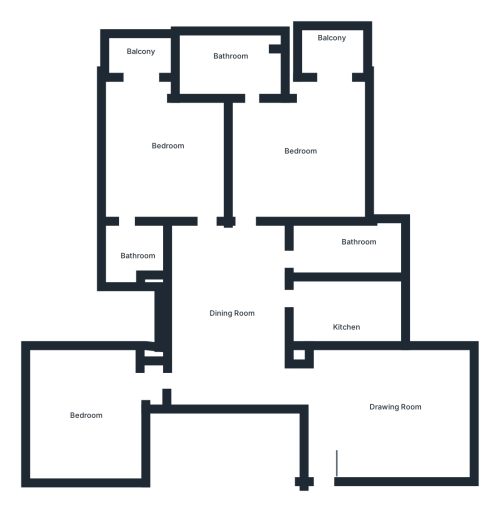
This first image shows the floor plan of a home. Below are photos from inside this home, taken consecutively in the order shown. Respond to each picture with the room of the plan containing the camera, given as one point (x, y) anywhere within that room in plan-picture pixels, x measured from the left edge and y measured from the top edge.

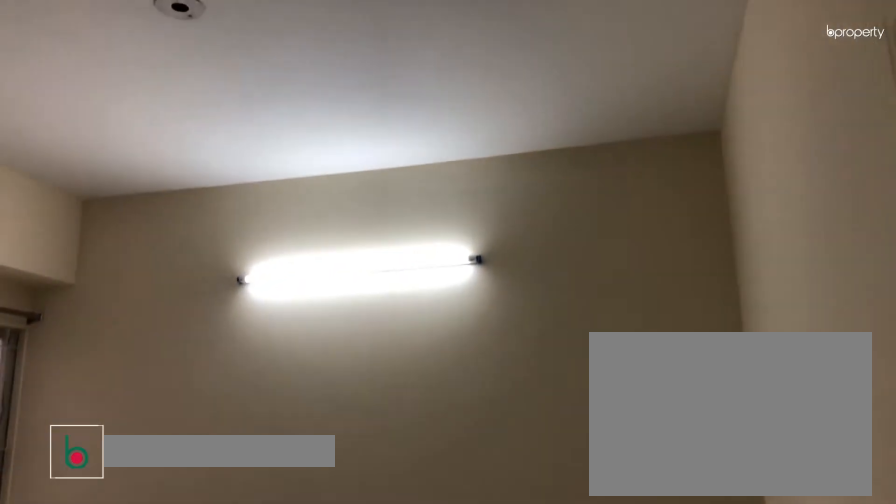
(393, 407)
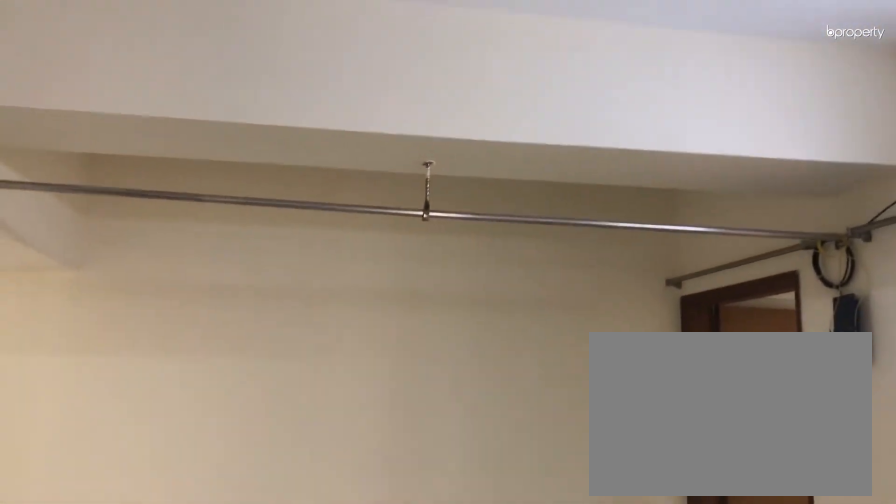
(229, 295)
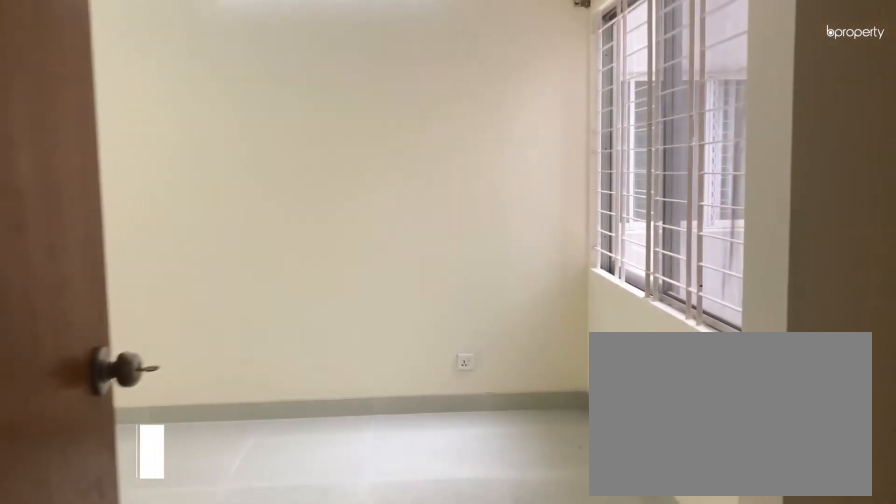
(85, 417)
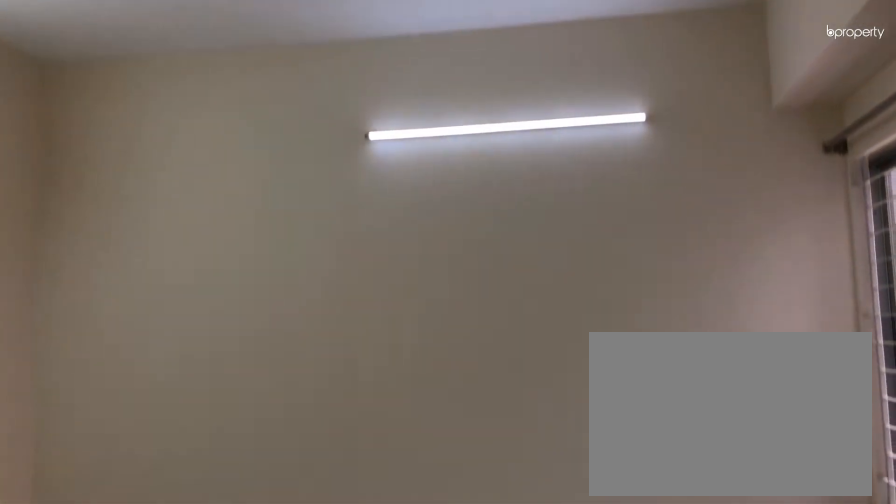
(85, 417)
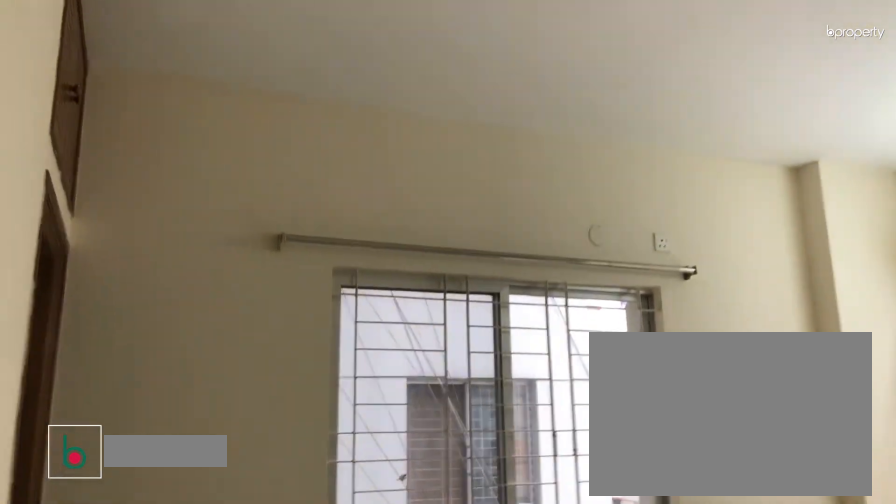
(168, 152)
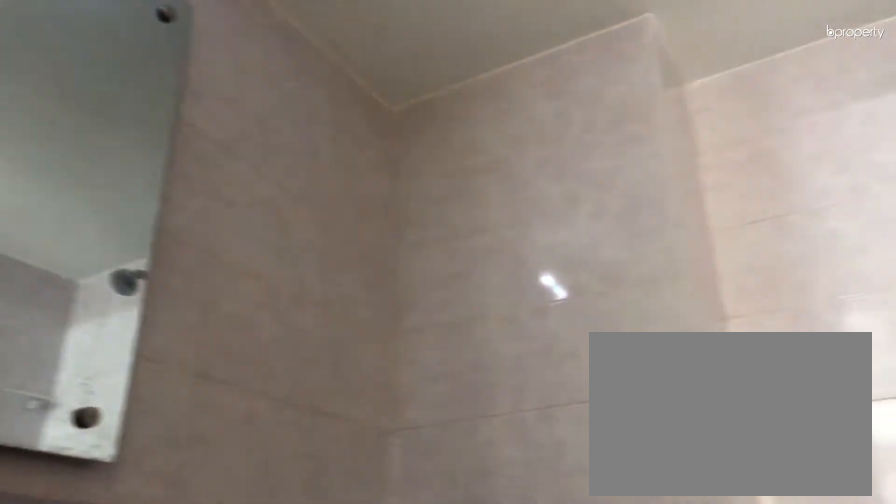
(135, 249)
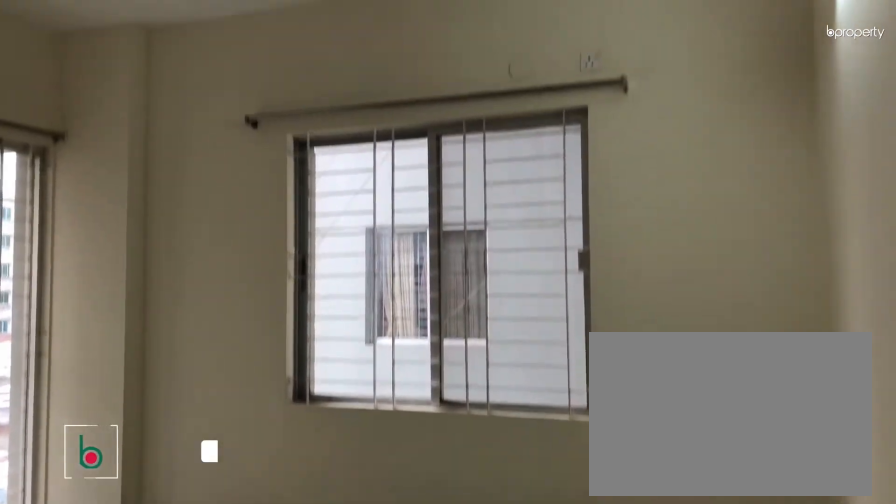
(300, 141)
